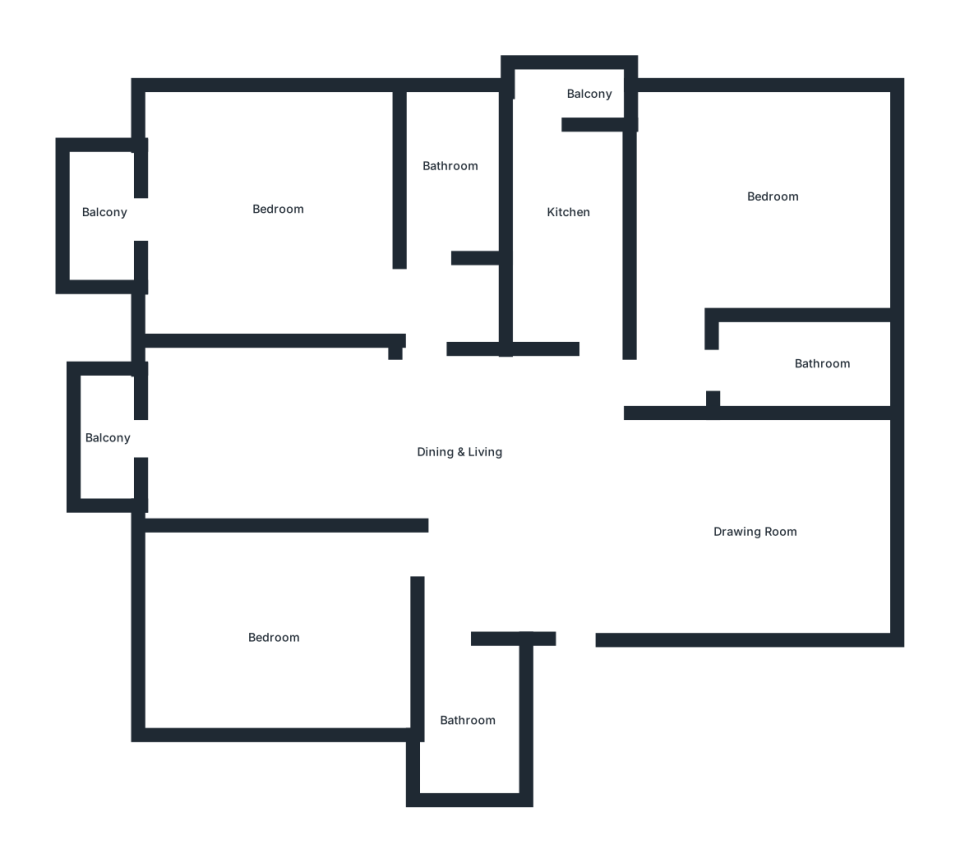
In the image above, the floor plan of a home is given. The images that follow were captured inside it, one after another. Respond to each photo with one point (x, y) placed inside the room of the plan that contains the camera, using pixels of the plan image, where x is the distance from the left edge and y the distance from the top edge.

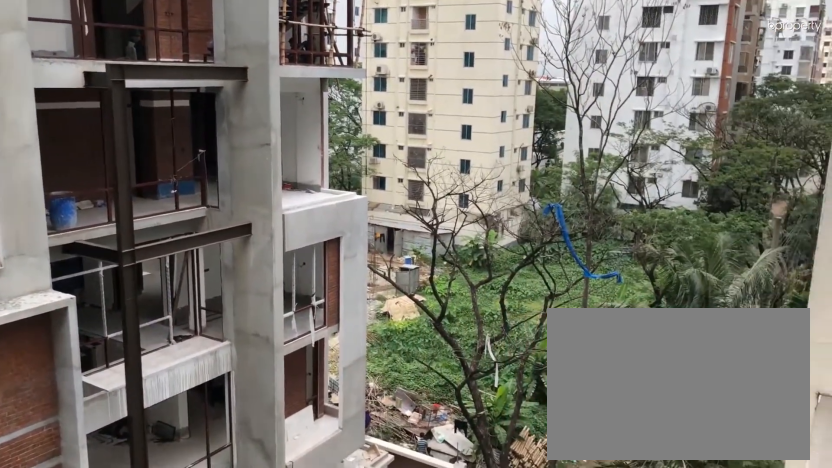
(104, 439)
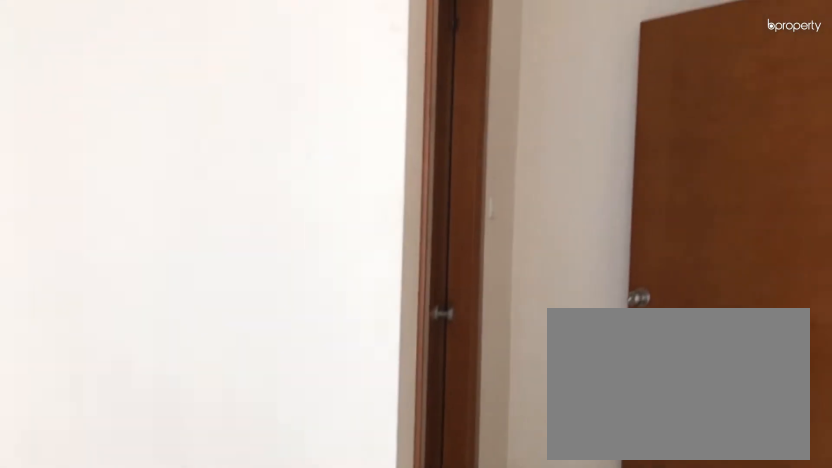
(271, 213)
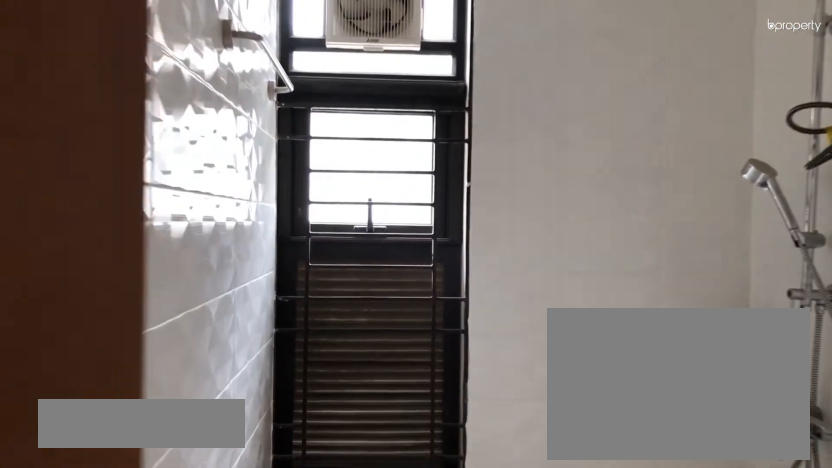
(449, 173)
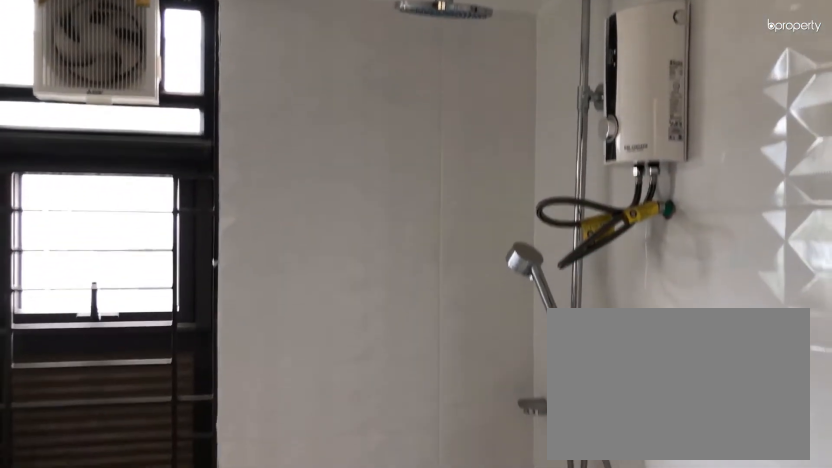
(449, 172)
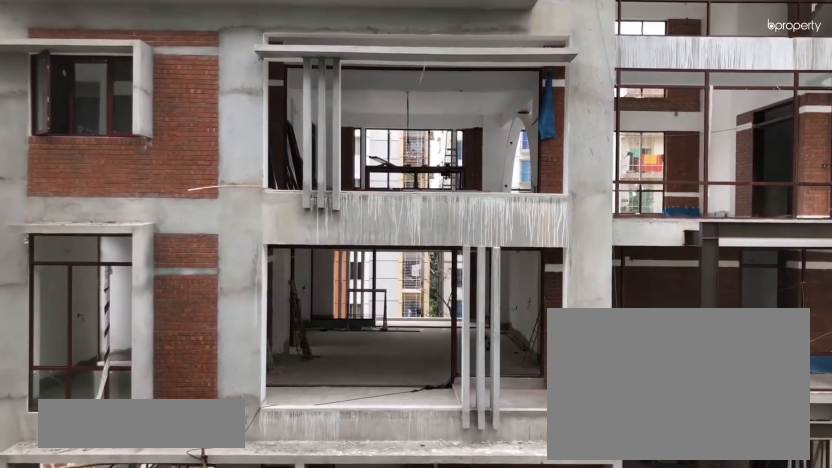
(98, 218)
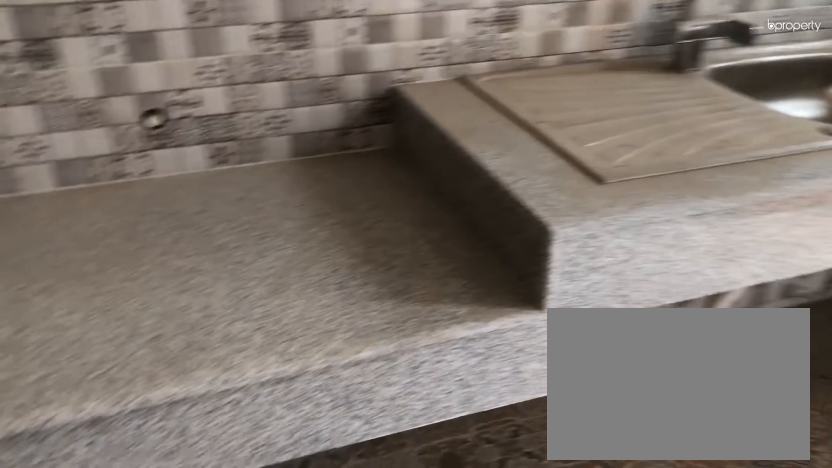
(565, 227)
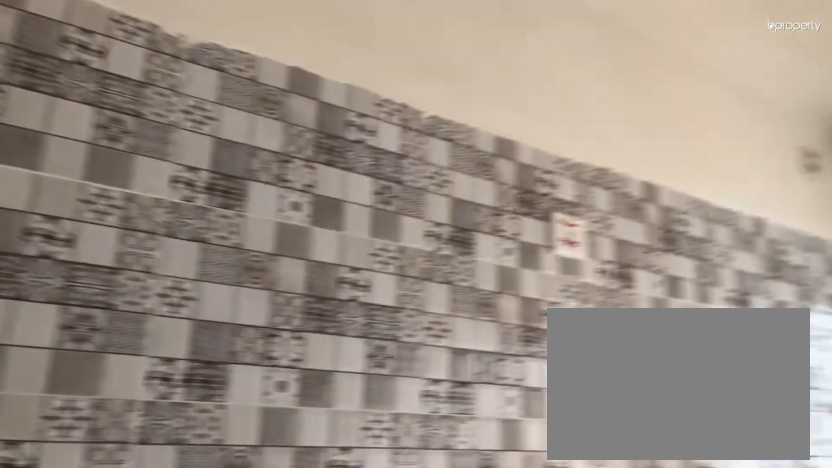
(565, 227)
